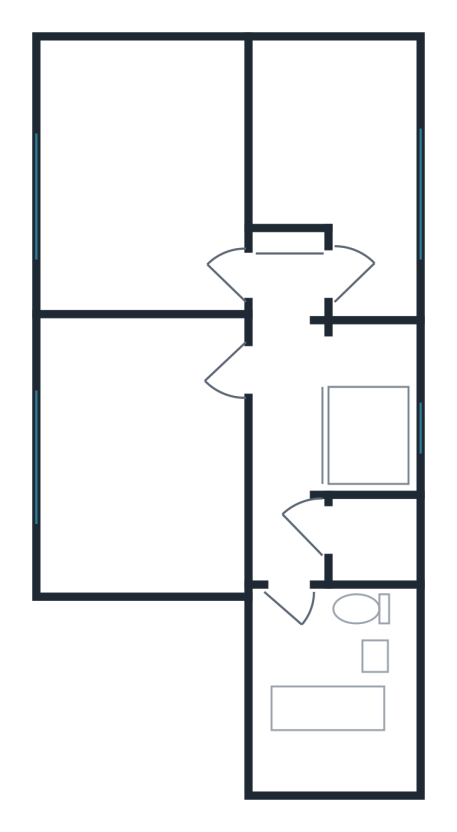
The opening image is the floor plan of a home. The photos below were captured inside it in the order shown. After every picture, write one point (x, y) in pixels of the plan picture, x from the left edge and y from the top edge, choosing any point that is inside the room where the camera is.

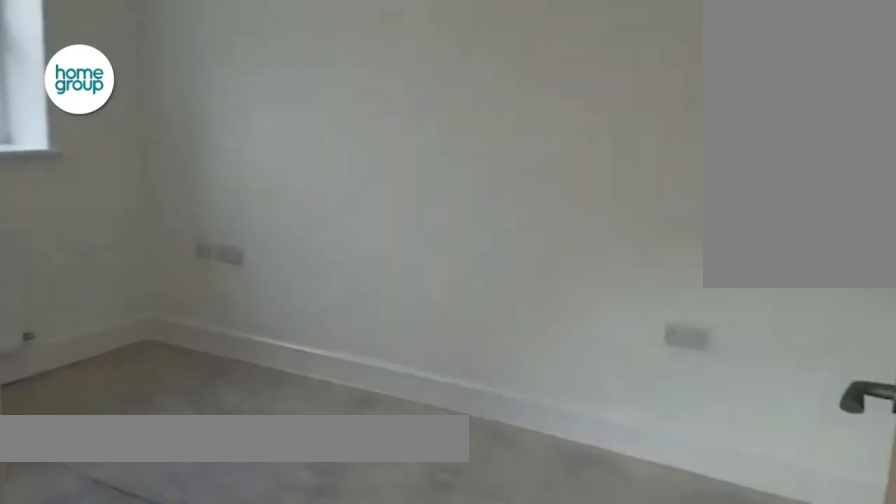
(145, 449)
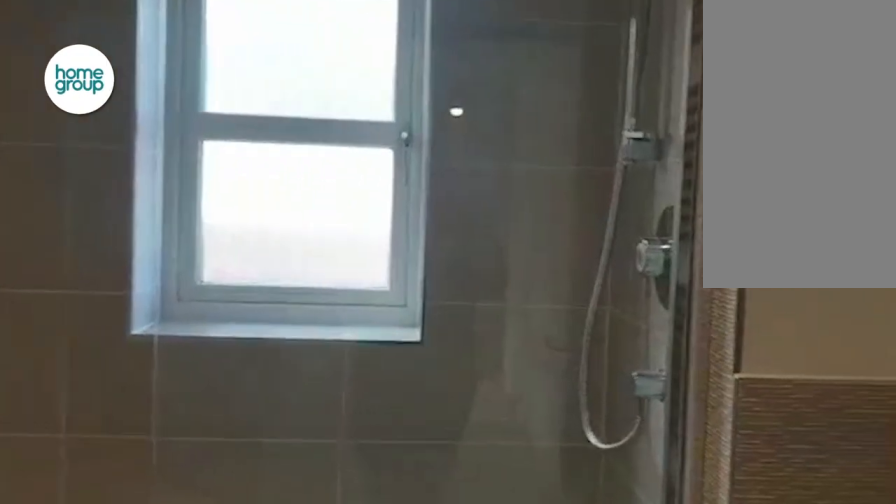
(340, 690)
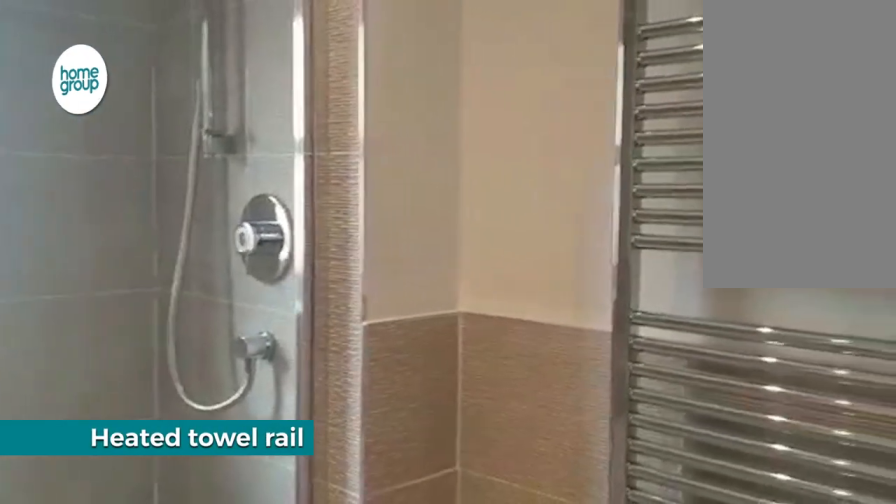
(340, 690)
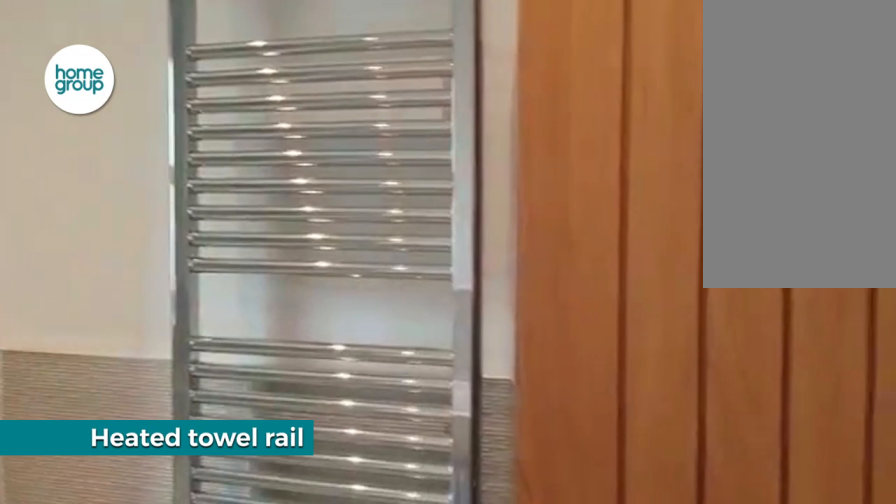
(340, 690)
